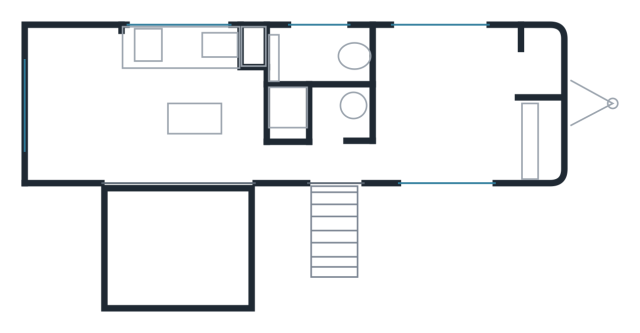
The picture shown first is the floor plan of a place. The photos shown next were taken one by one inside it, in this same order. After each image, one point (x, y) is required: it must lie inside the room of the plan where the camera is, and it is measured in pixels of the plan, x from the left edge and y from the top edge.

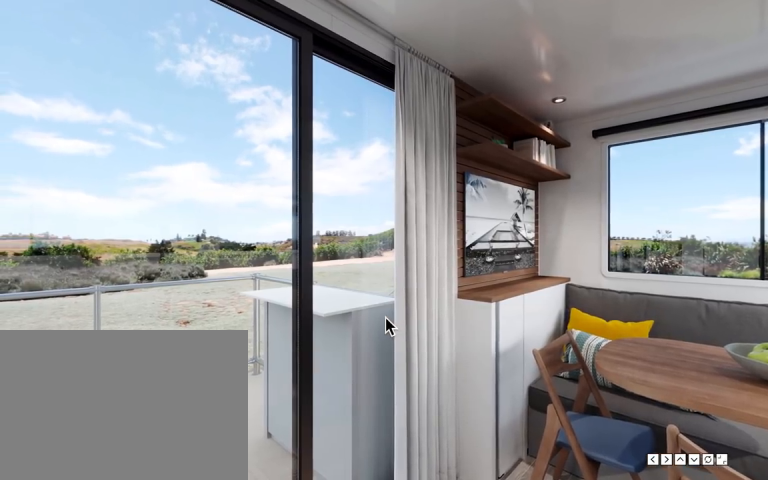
(193, 110)
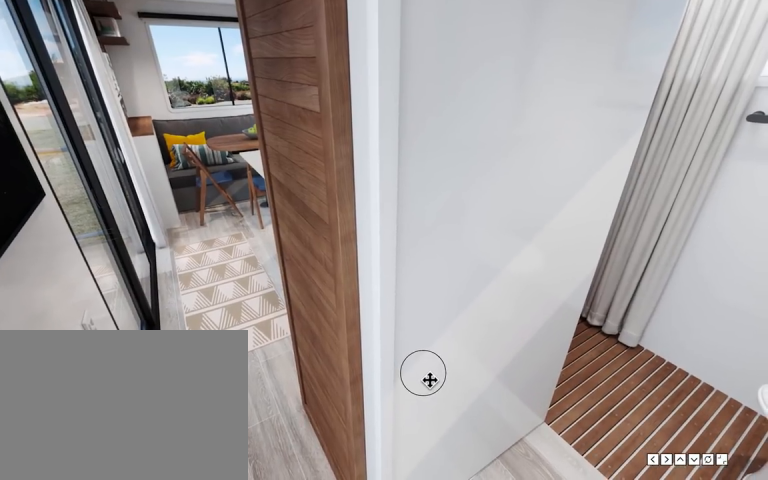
(321, 163)
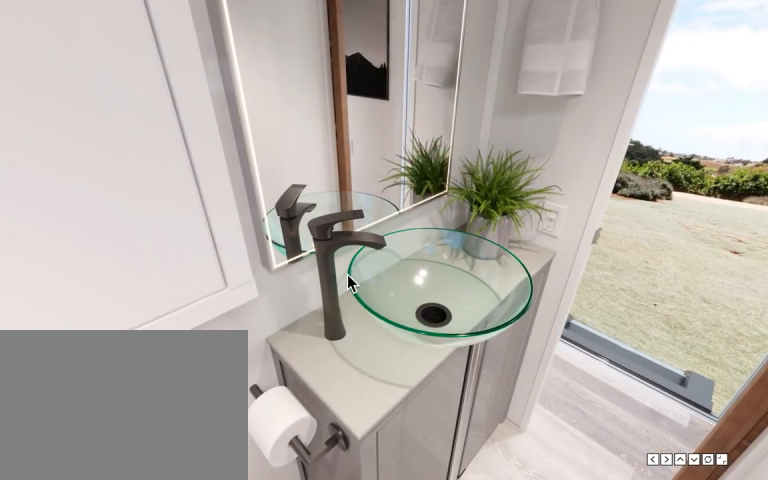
(323, 88)
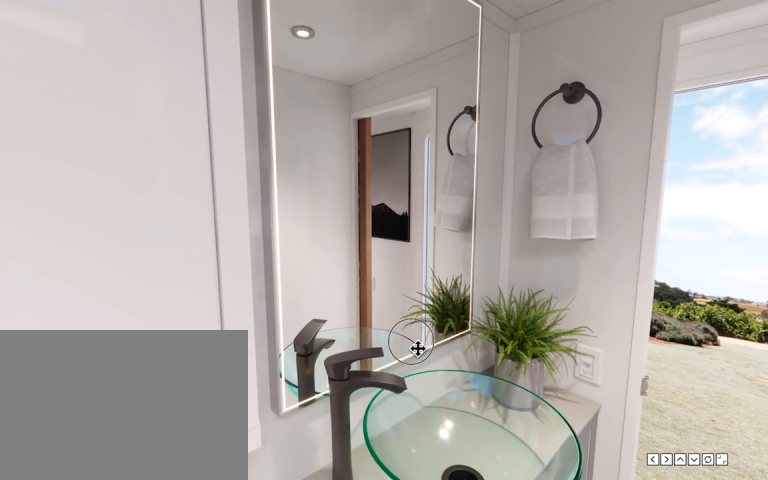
(321, 111)
